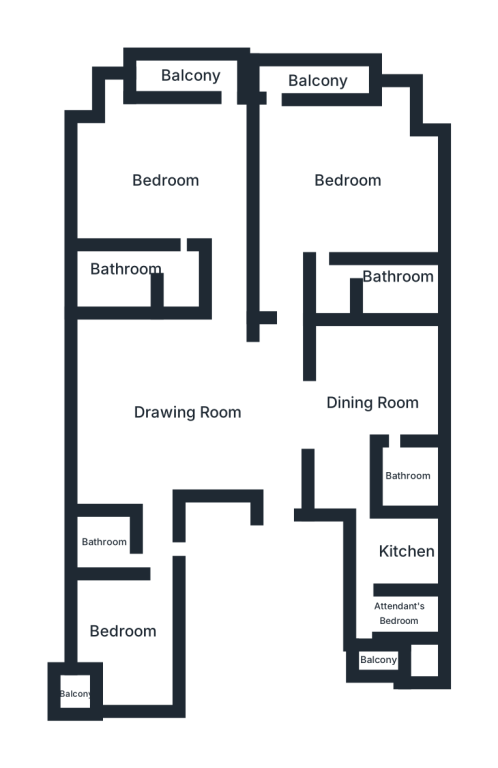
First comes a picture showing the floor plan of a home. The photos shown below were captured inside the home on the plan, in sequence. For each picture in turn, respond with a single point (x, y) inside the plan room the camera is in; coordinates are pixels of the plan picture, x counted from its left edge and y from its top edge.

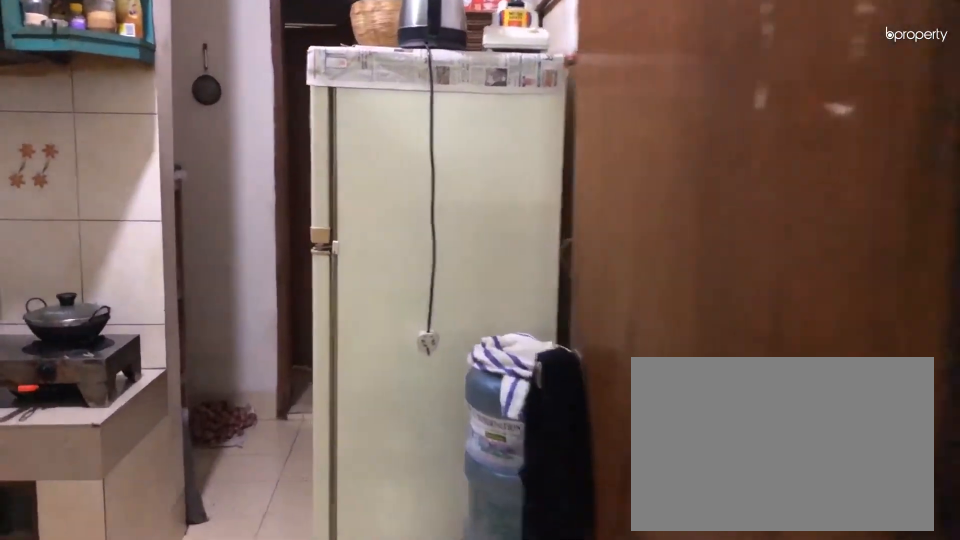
(397, 547)
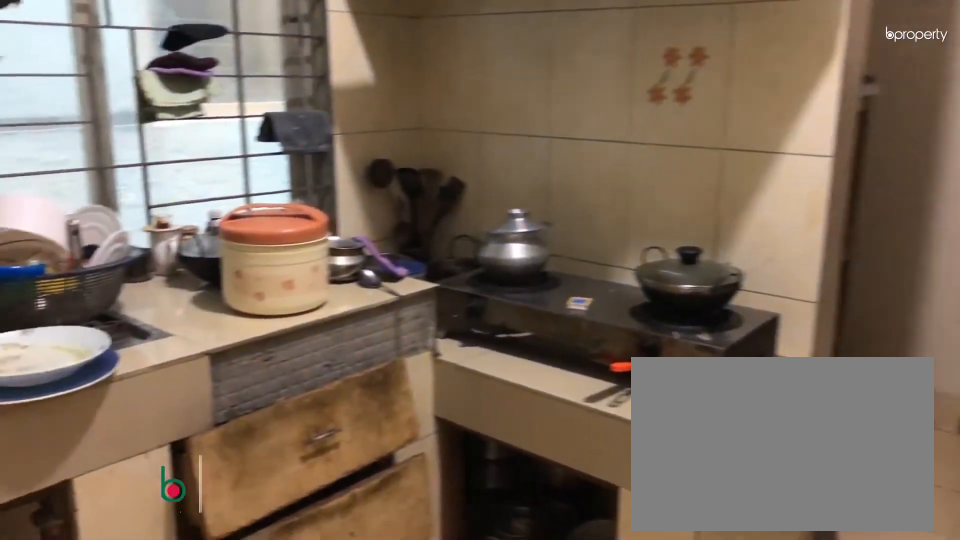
(397, 547)
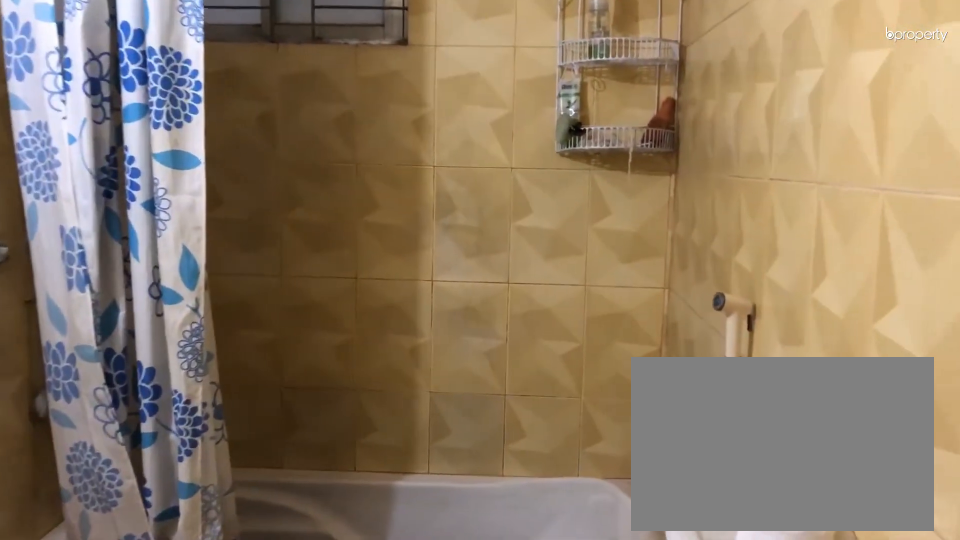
(127, 280)
